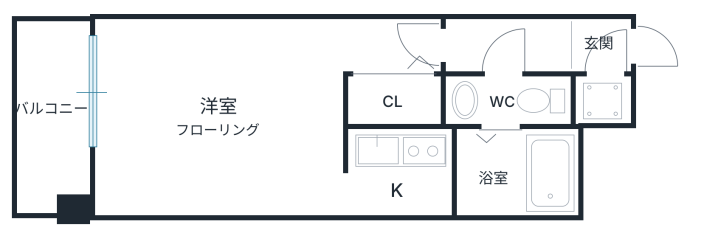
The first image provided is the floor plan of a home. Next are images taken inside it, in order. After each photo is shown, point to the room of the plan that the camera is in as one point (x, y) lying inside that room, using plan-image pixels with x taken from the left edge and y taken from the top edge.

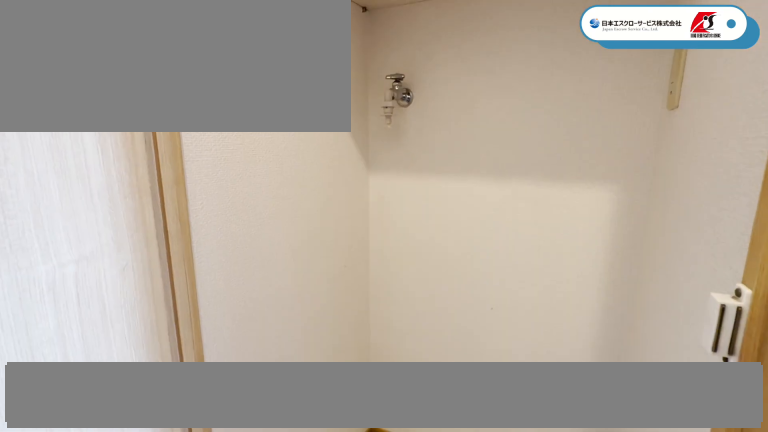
(614, 67)
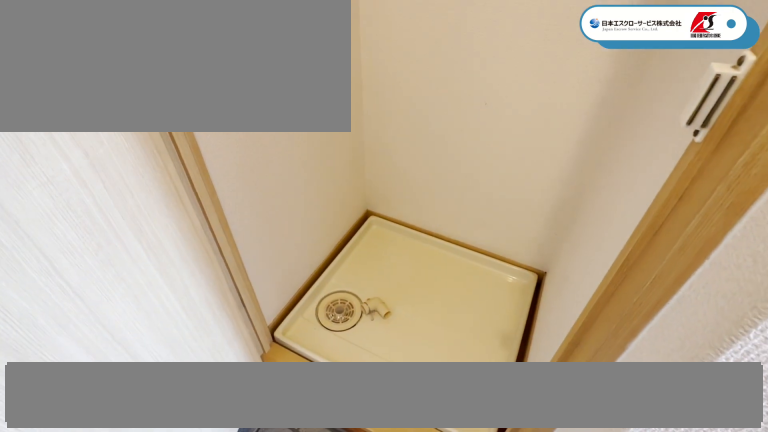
(614, 67)
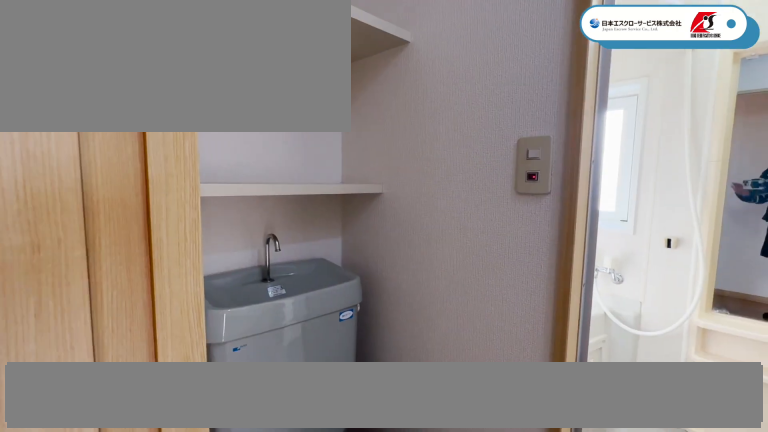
(508, 101)
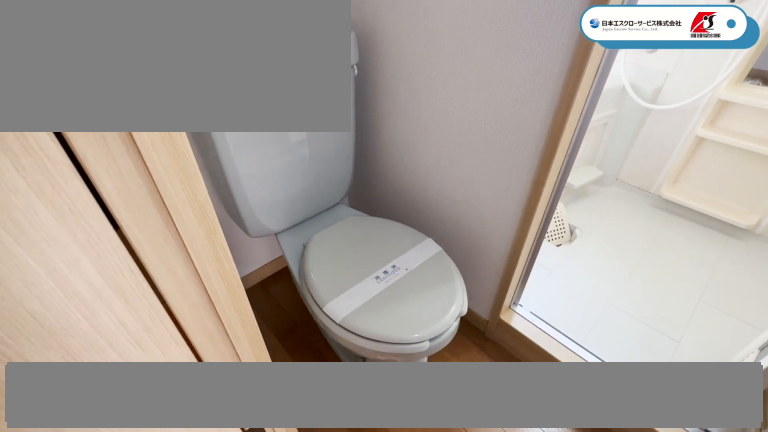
(508, 101)
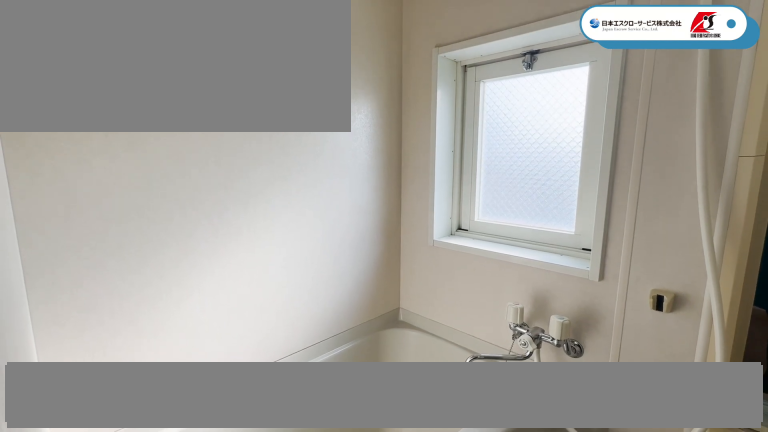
(515, 172)
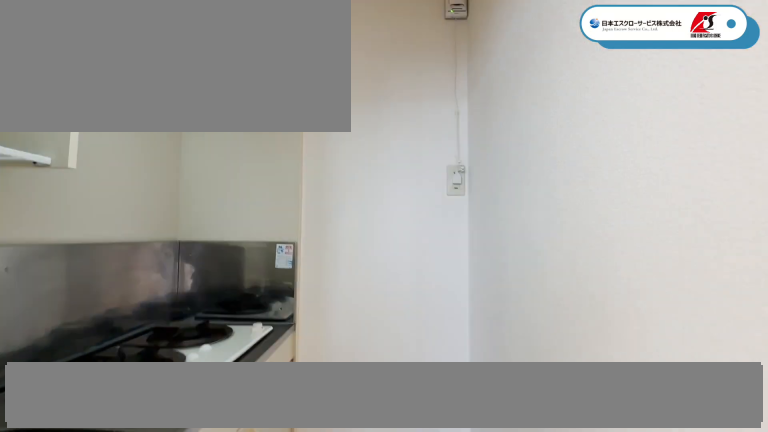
(397, 174)
